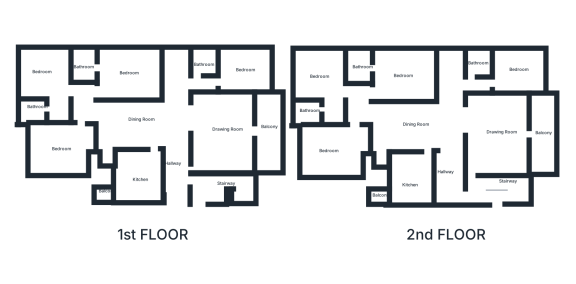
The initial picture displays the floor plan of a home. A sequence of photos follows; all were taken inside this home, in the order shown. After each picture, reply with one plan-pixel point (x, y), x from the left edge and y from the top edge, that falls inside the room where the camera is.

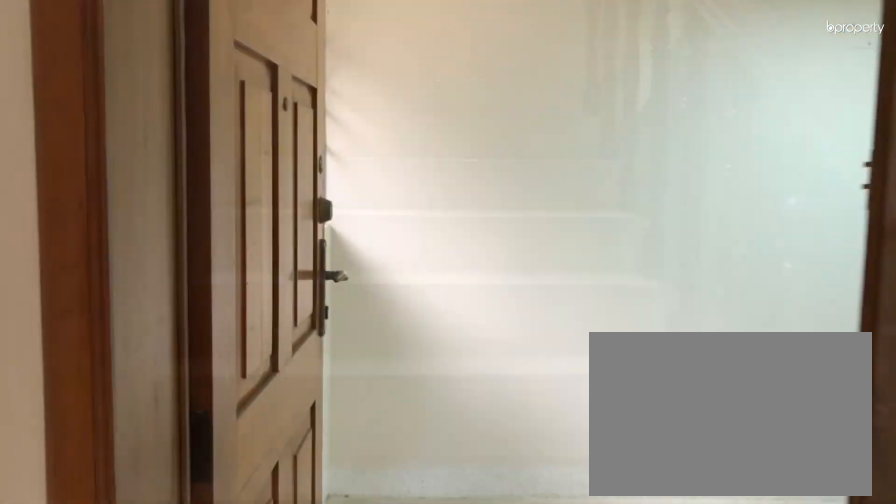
(487, 195)
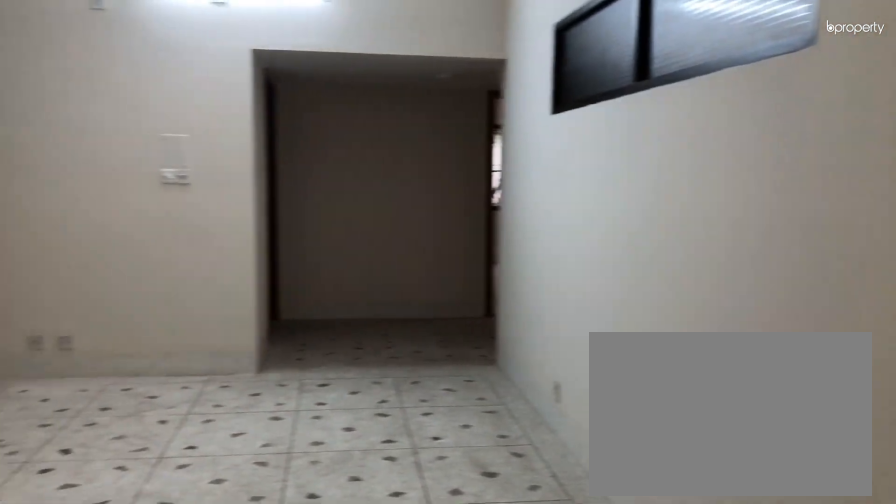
(437, 124)
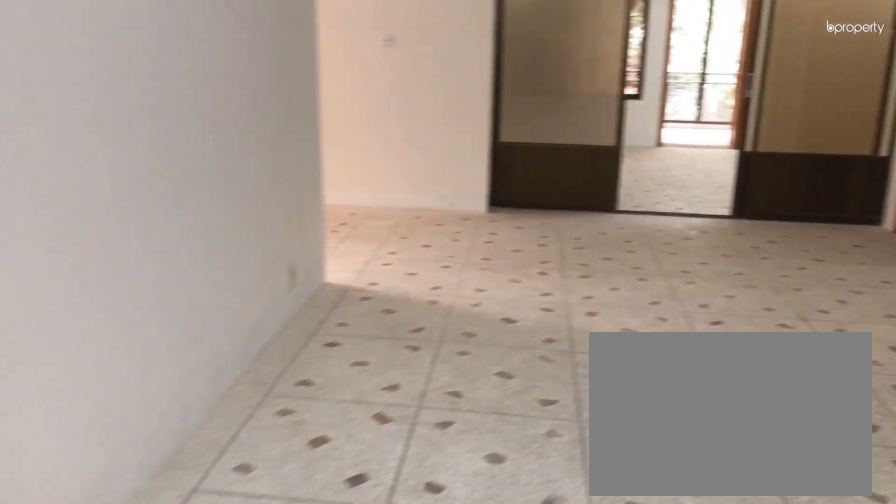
(403, 123)
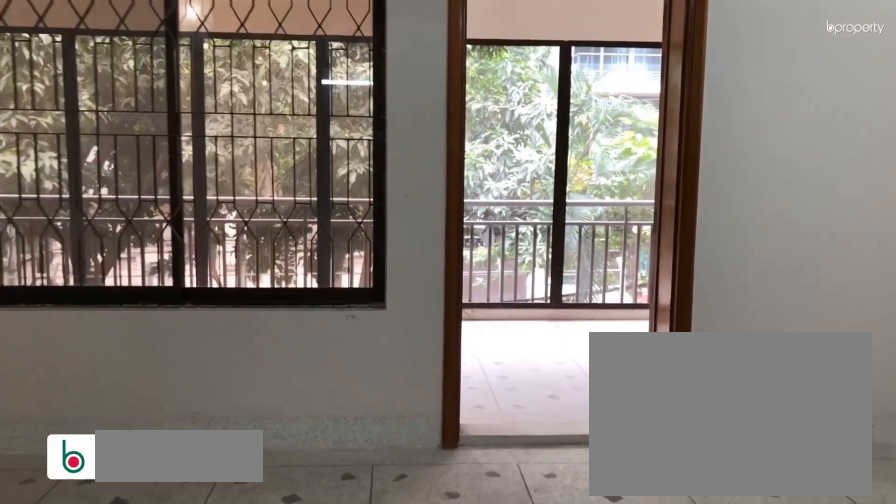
(502, 136)
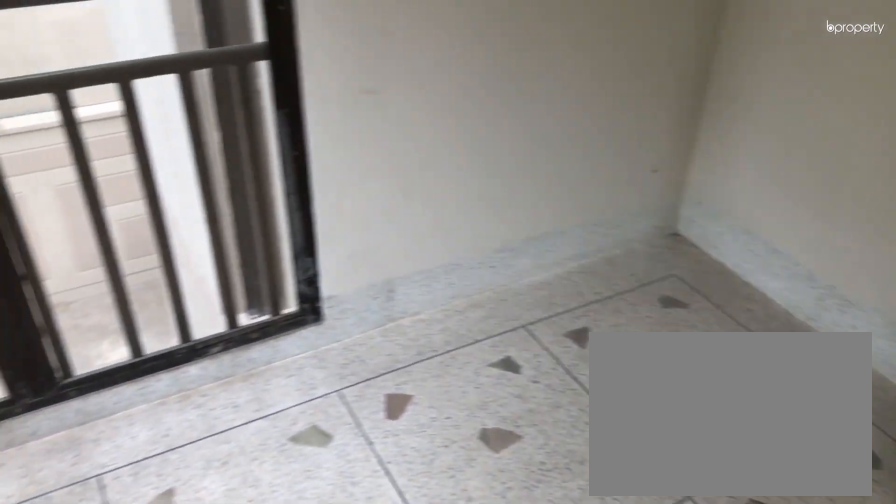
(539, 134)
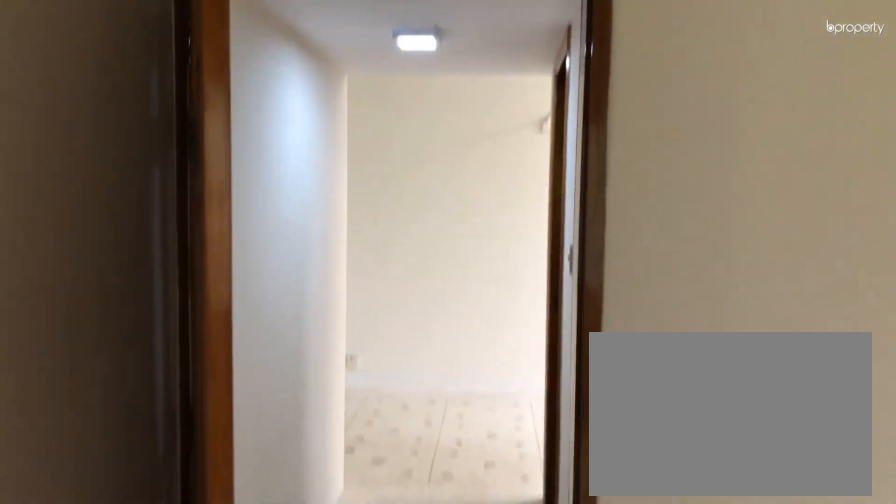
(520, 72)
